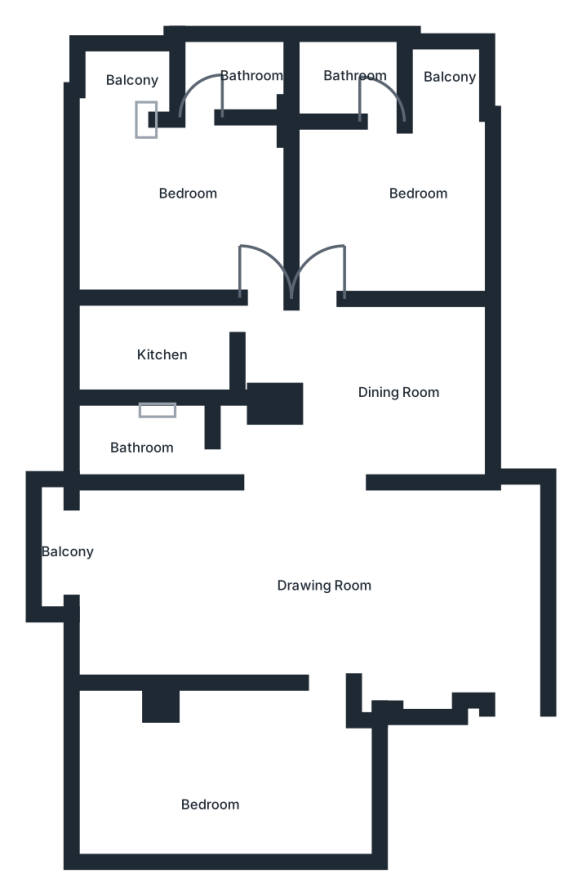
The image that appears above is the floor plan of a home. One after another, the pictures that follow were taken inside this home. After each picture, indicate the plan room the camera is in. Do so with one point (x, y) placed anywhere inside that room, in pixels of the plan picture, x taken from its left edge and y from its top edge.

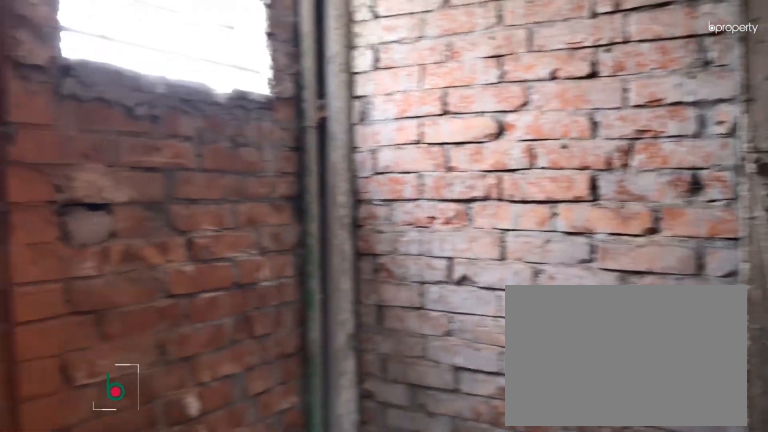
(217, 74)
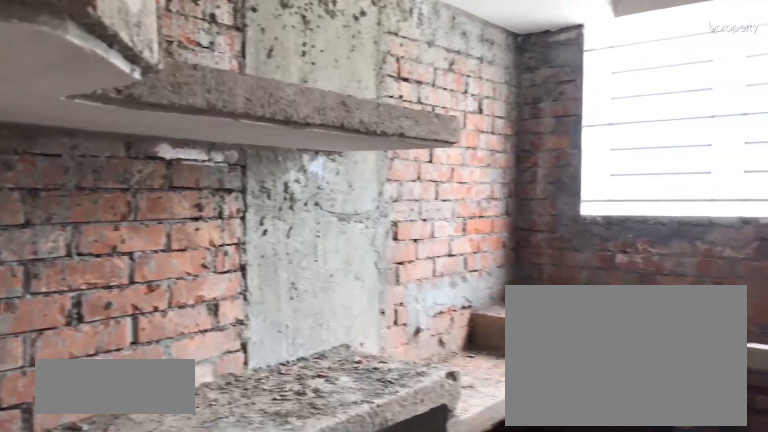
(162, 344)
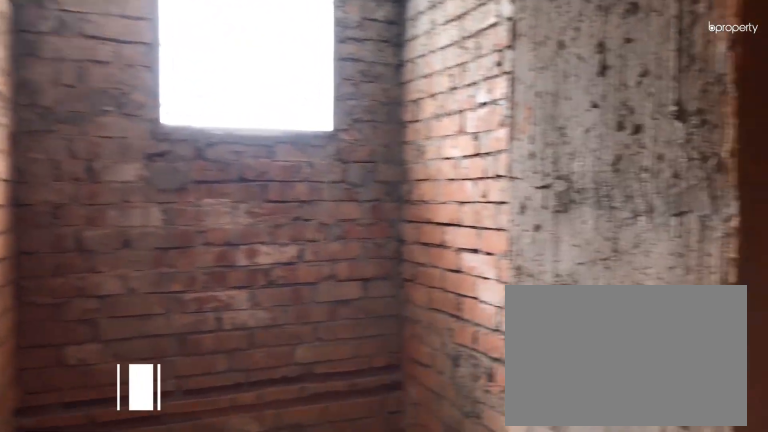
(159, 441)
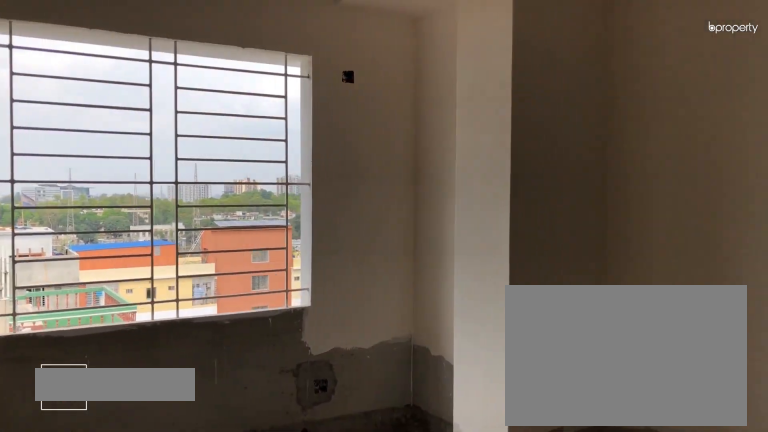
(238, 765)
